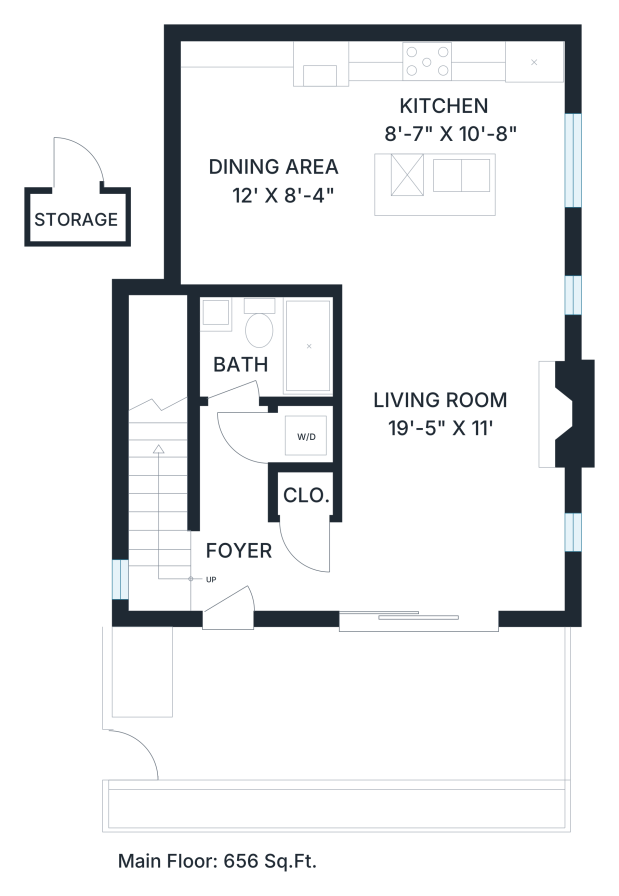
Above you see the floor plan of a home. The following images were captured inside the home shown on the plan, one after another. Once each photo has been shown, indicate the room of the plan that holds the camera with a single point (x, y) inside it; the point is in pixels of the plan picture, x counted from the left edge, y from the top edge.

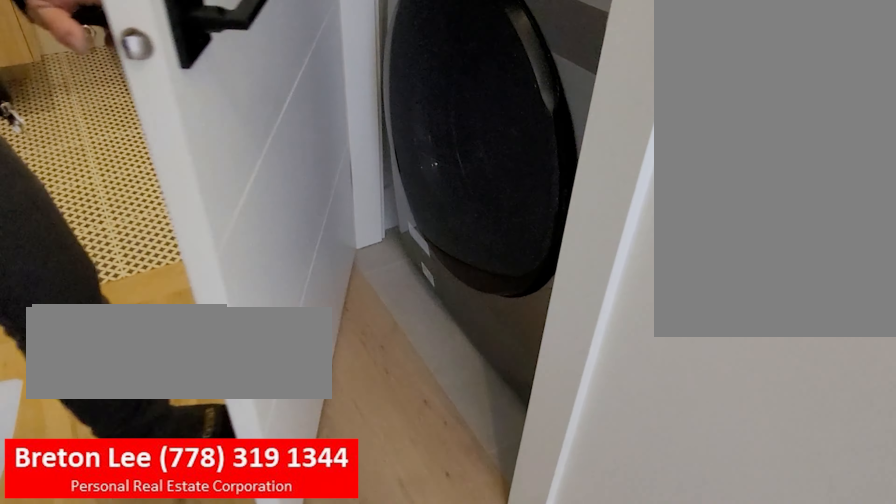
(308, 434)
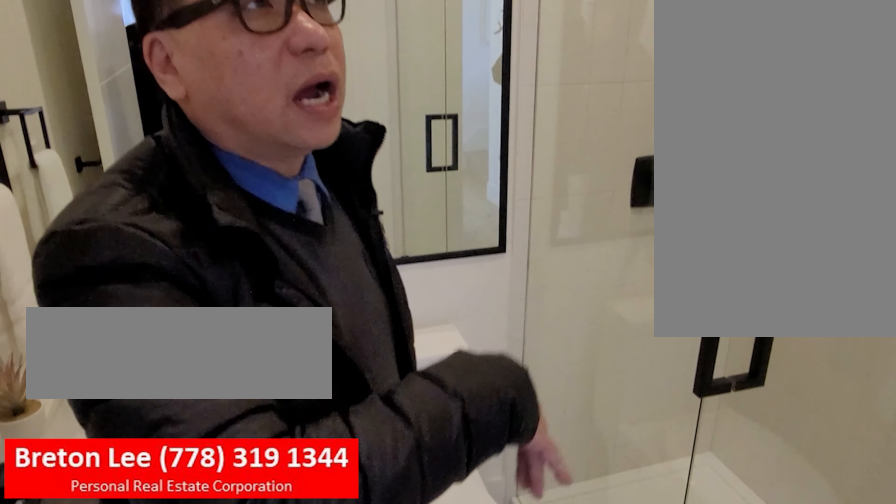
(242, 368)
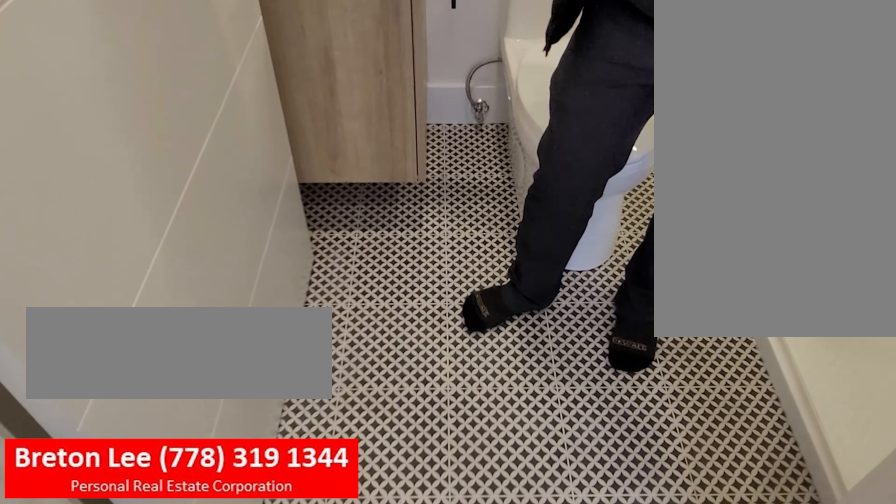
(242, 368)
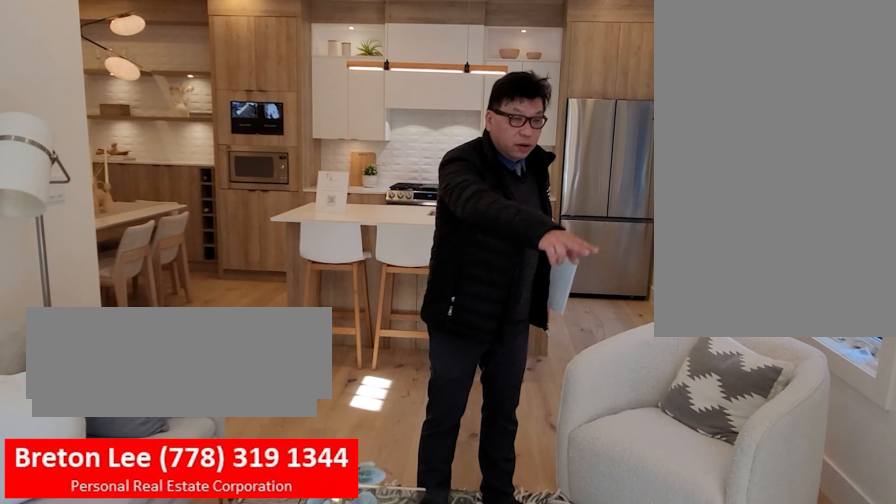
(436, 484)
